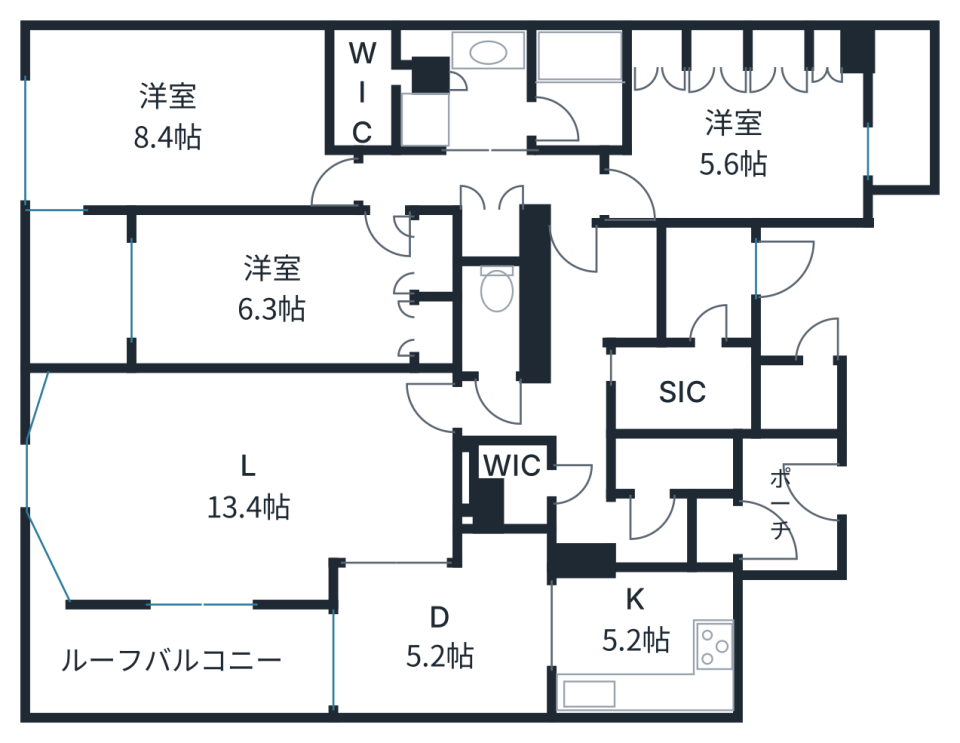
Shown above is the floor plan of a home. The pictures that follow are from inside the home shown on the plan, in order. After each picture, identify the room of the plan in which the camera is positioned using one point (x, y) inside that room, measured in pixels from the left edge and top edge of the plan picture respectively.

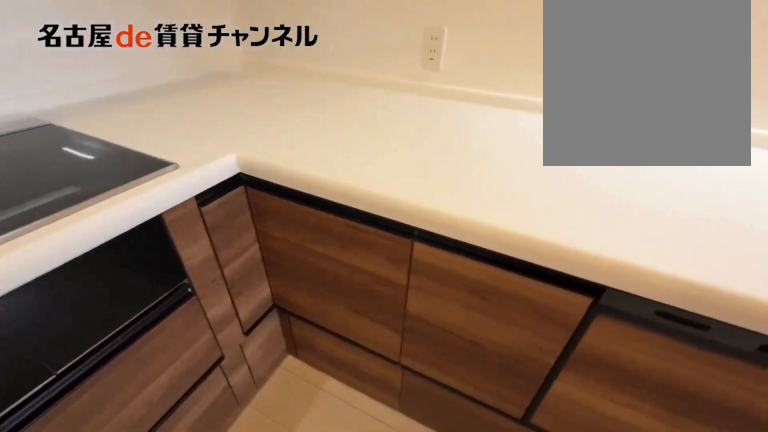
(645, 641)
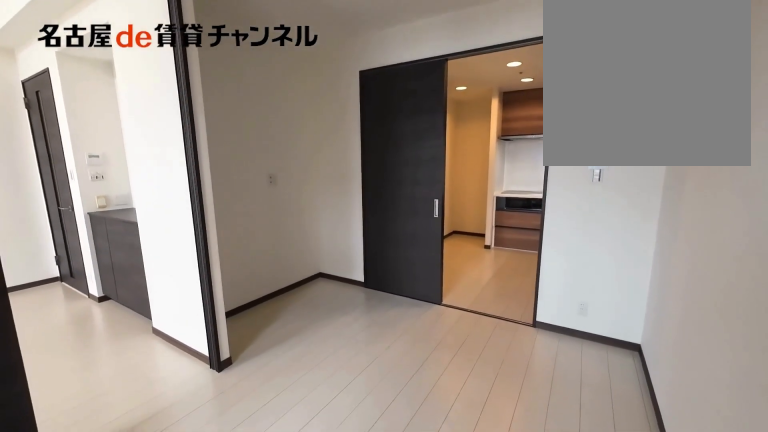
(447, 632)
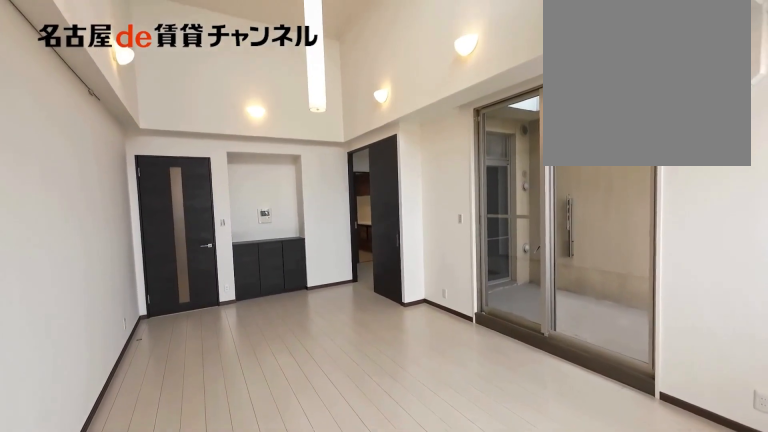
(240, 480)
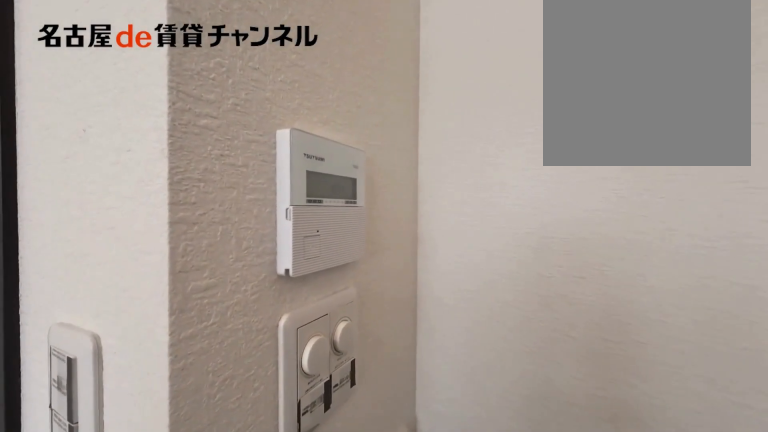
(240, 480)
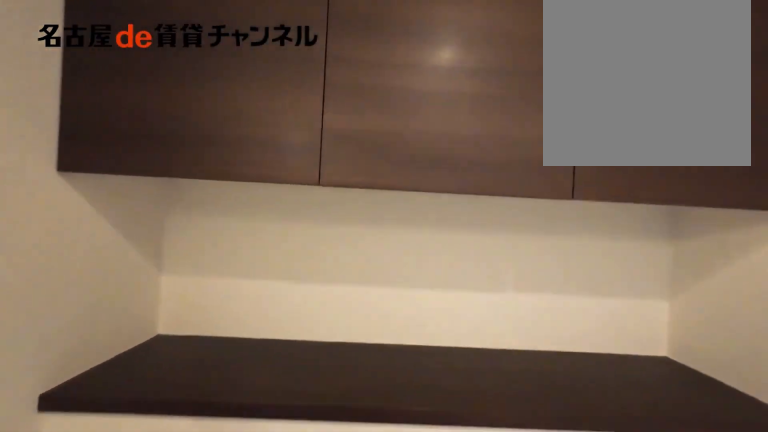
(490, 320)
